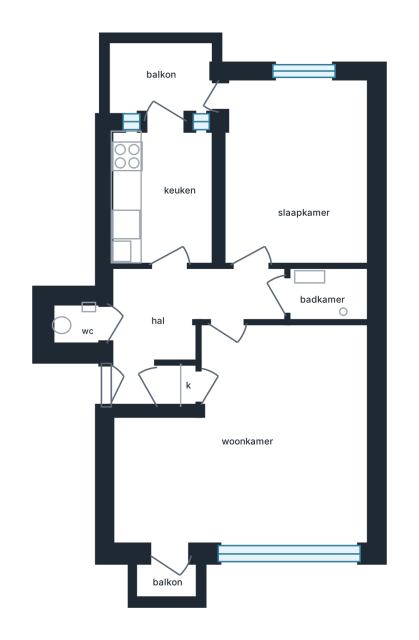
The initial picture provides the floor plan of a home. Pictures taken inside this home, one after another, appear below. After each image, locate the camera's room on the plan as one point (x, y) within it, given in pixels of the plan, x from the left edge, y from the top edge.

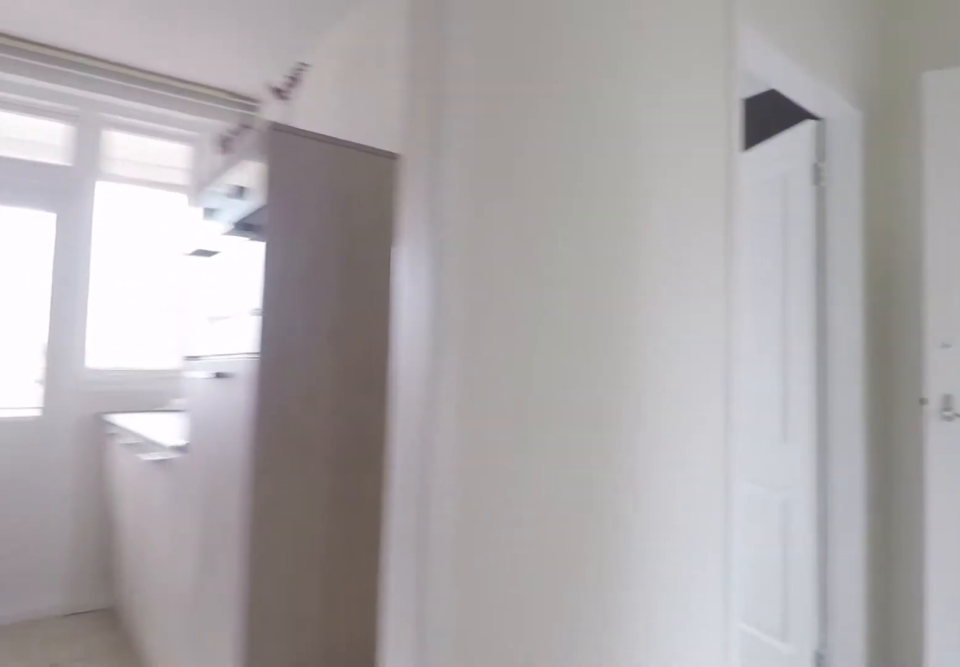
(176, 319)
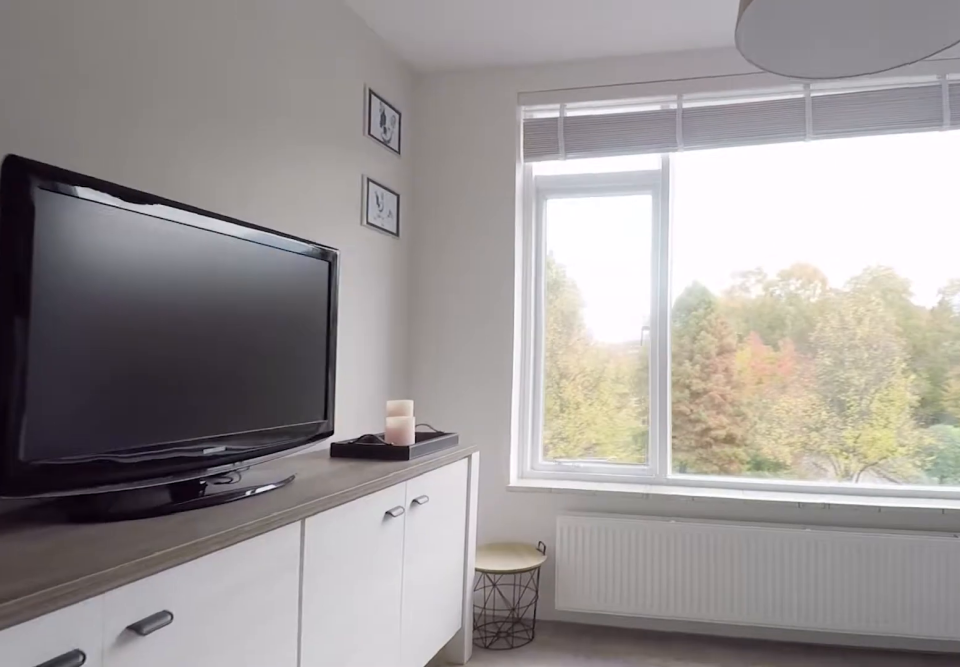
(125, 532)
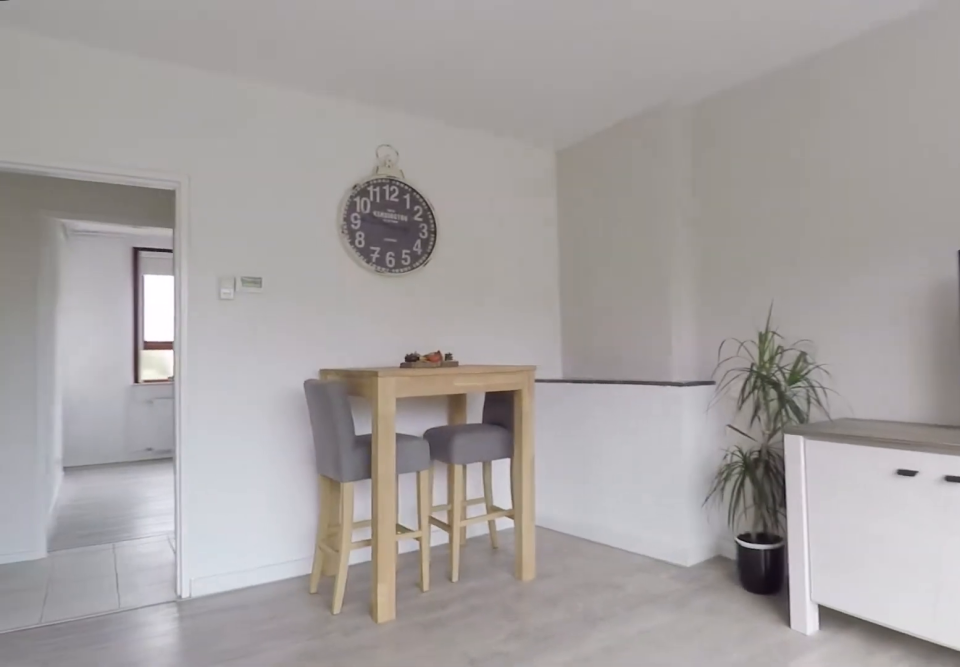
(123, 530)
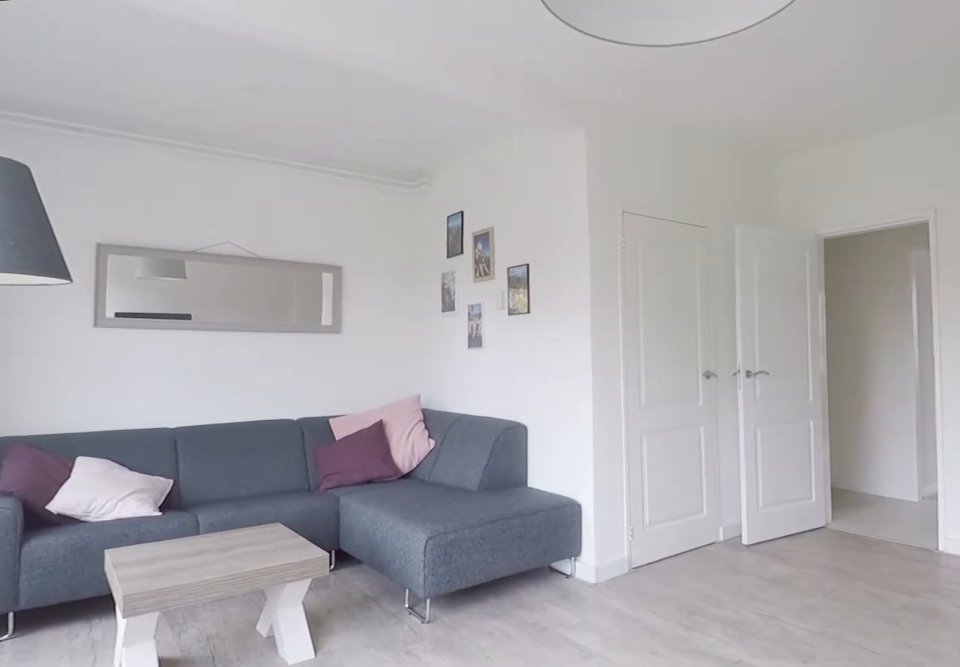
(334, 499)
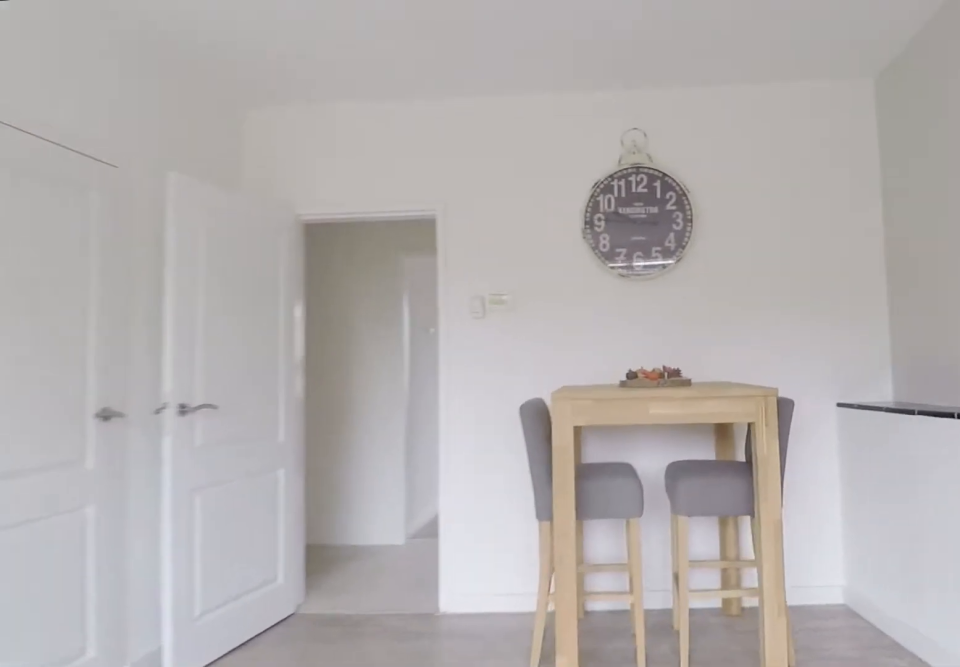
(334, 499)
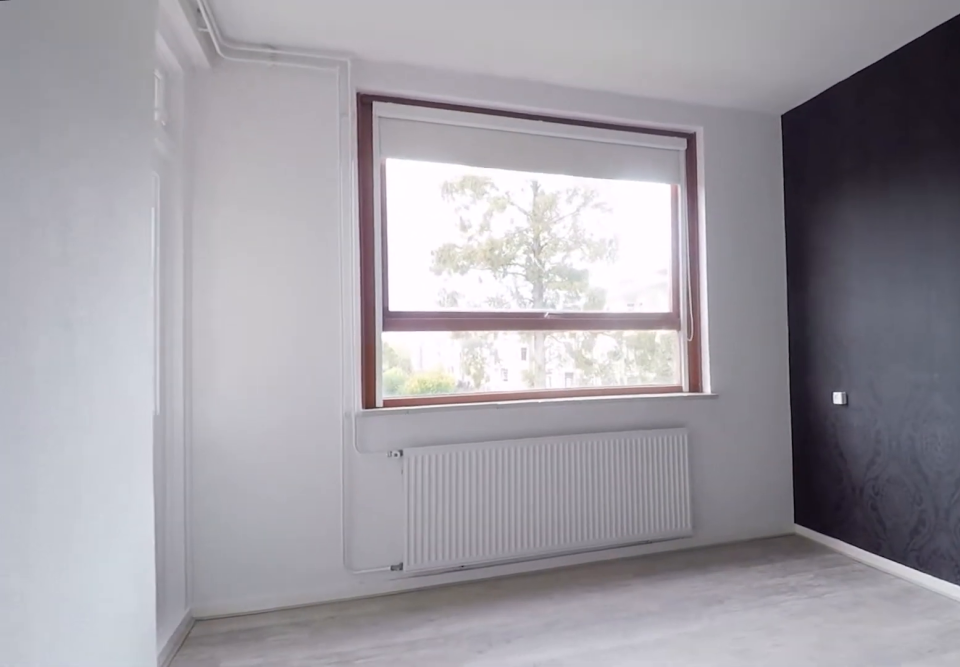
(288, 164)
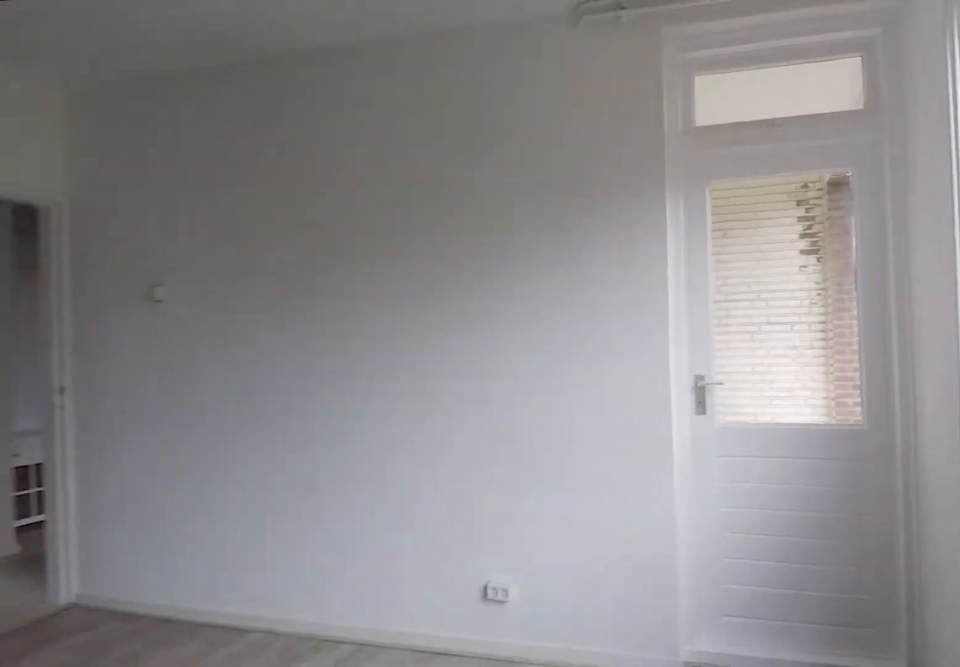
(288, 164)
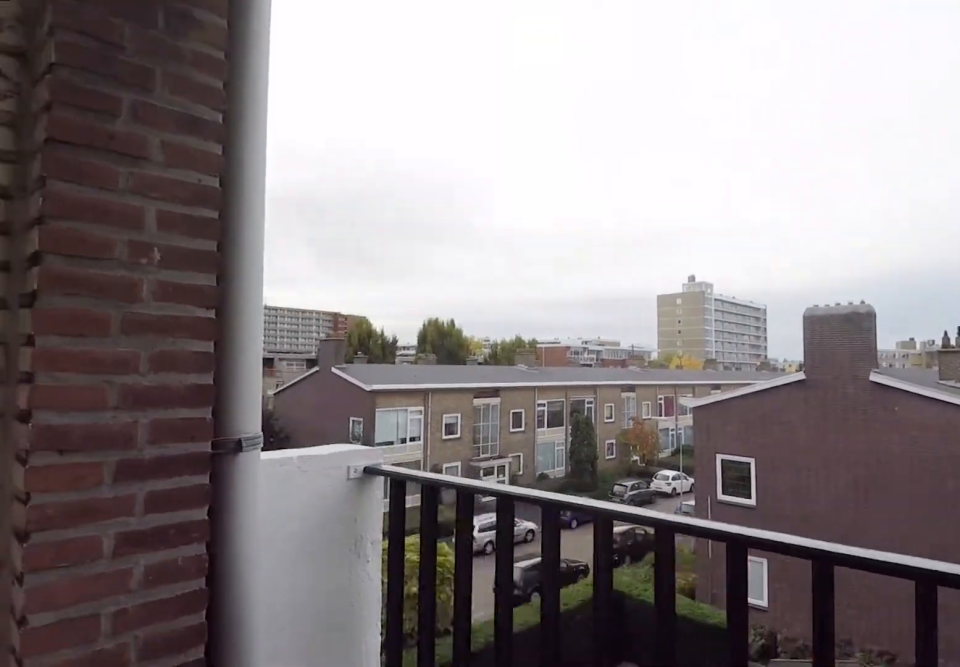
(162, 80)
